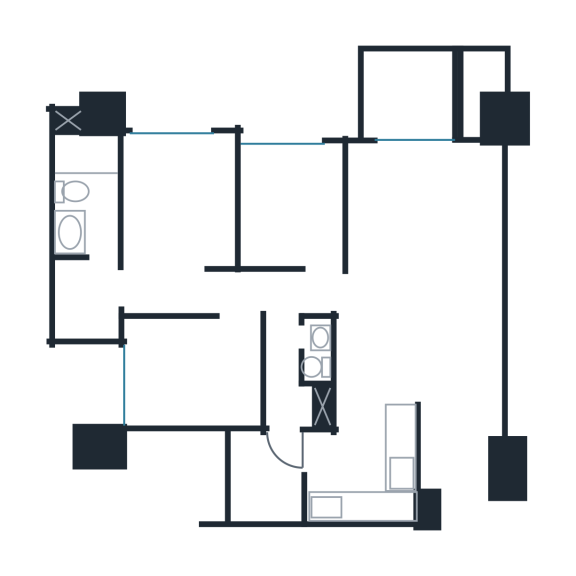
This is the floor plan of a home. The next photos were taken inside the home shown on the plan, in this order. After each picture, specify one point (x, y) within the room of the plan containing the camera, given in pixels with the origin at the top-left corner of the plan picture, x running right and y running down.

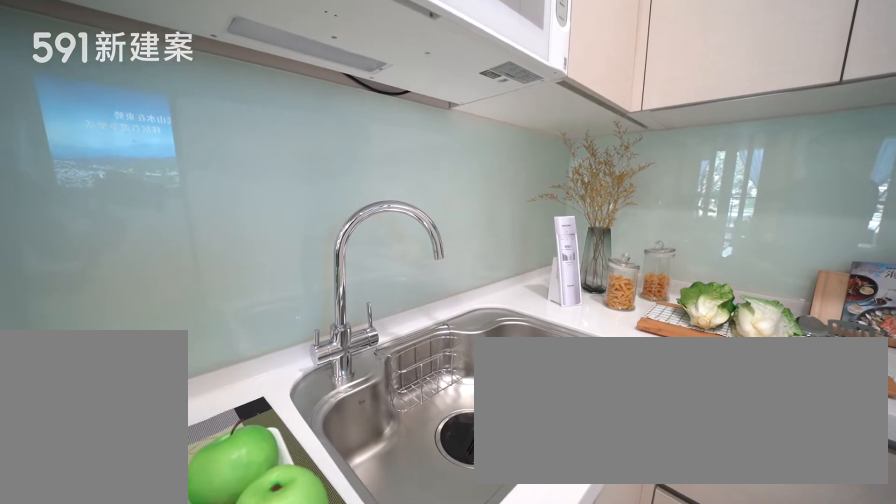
(364, 475)
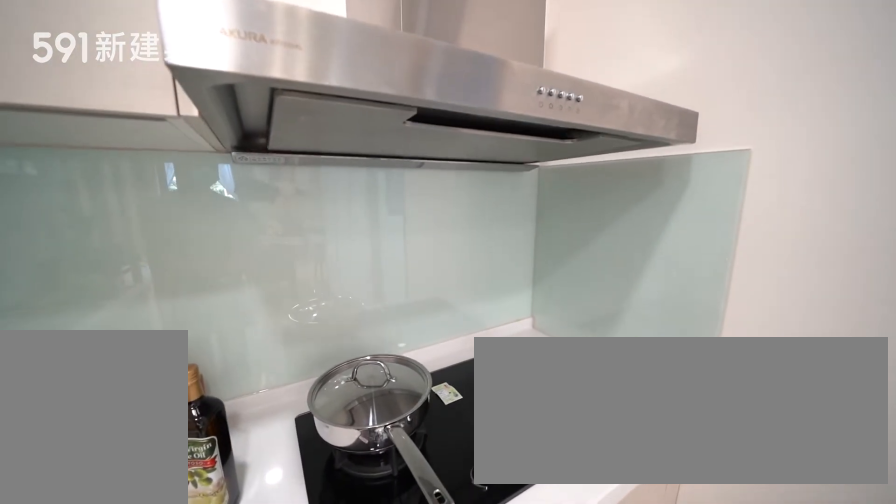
(364, 475)
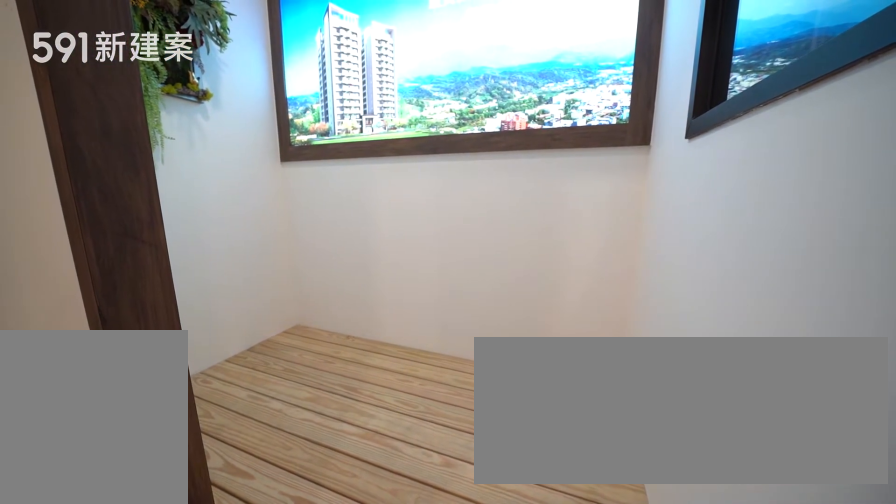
(265, 474)
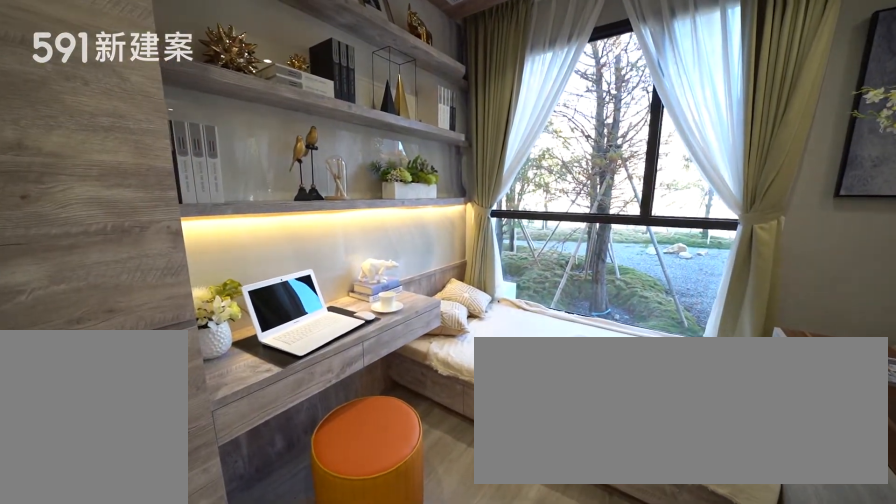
(292, 204)
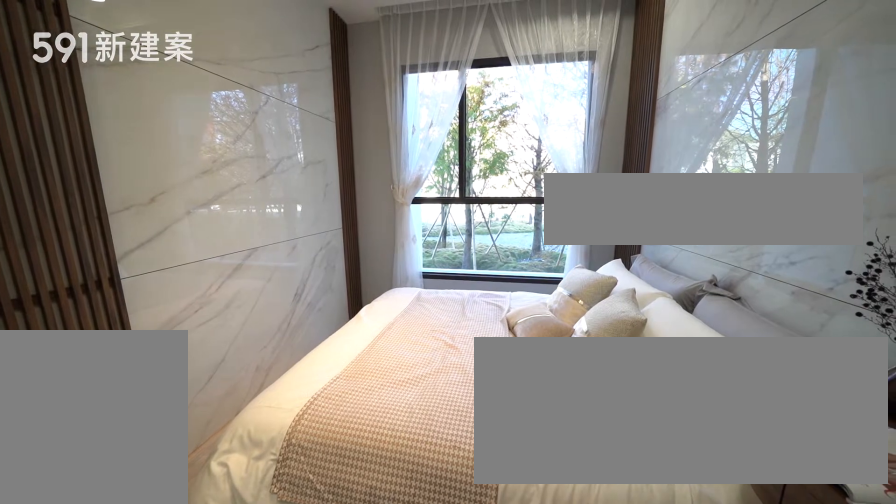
(182, 218)
